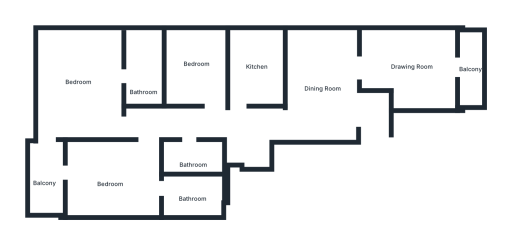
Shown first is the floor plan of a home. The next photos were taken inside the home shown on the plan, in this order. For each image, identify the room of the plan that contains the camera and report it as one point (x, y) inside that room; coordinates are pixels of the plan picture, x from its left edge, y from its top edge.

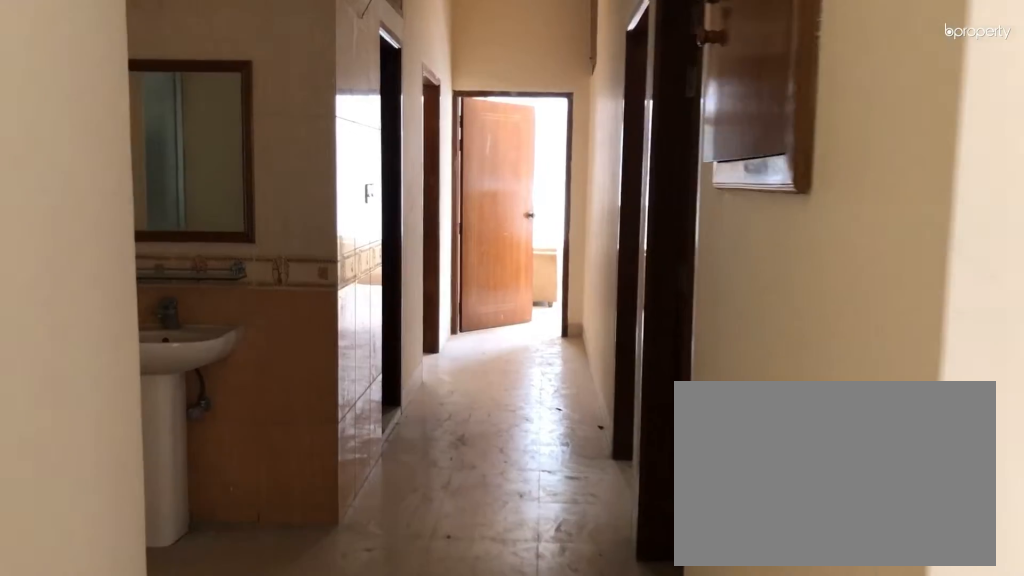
(325, 87)
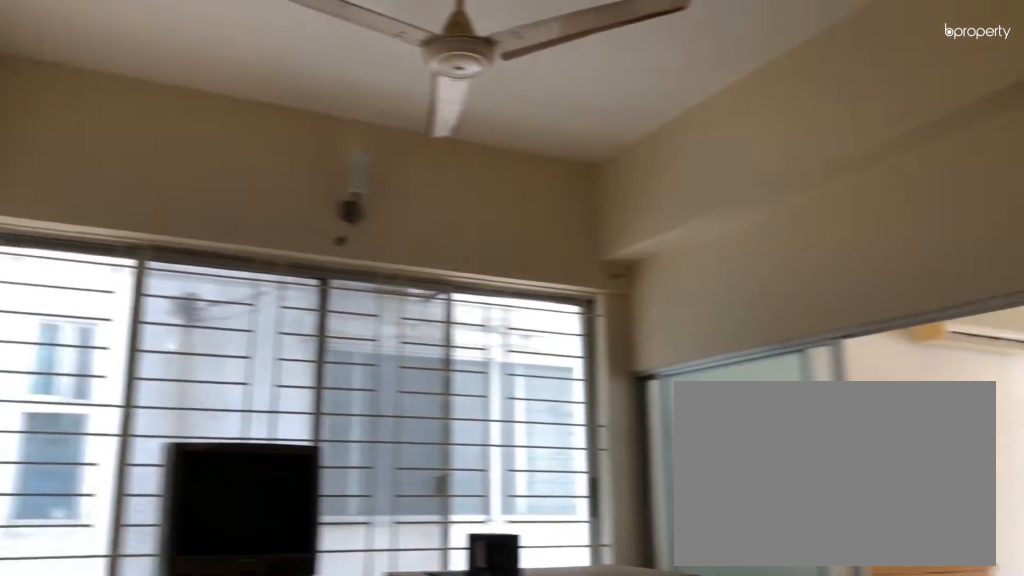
(325, 87)
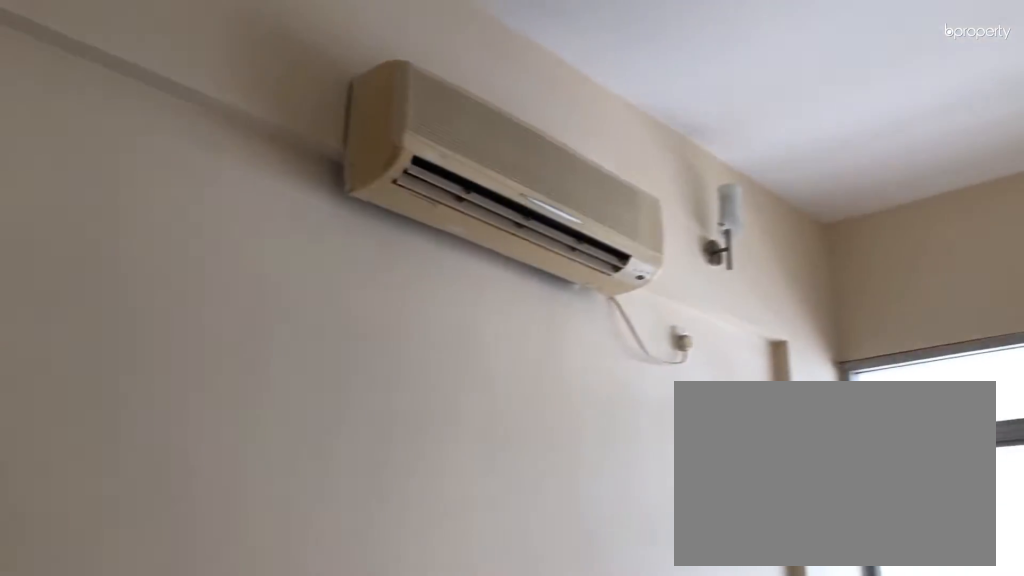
(415, 67)
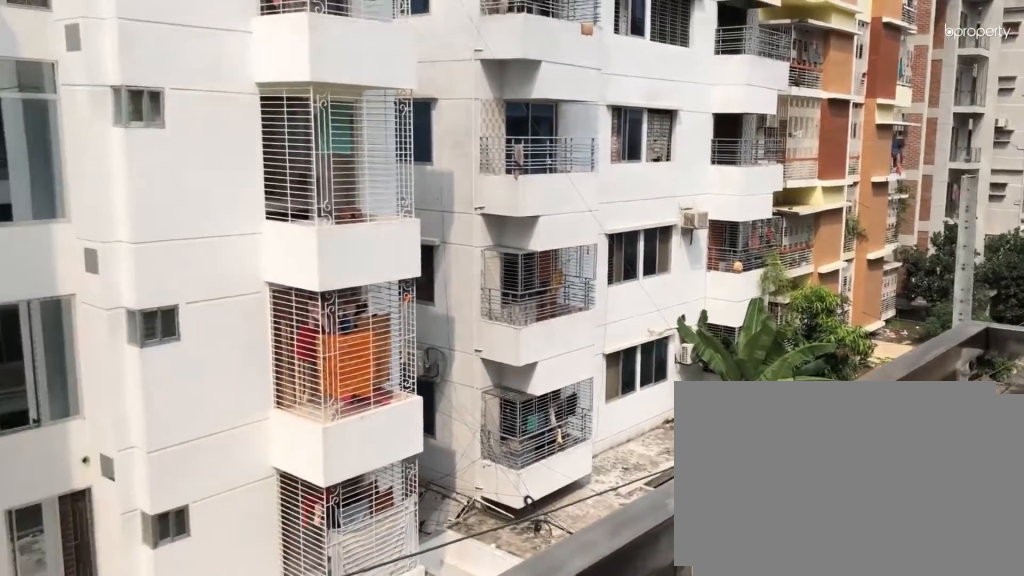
(472, 76)
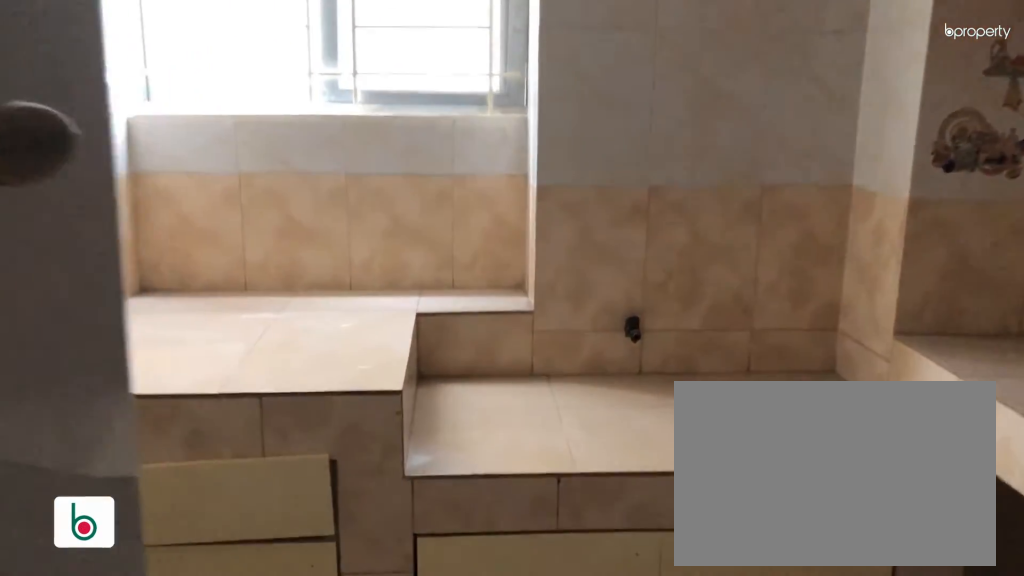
(260, 68)
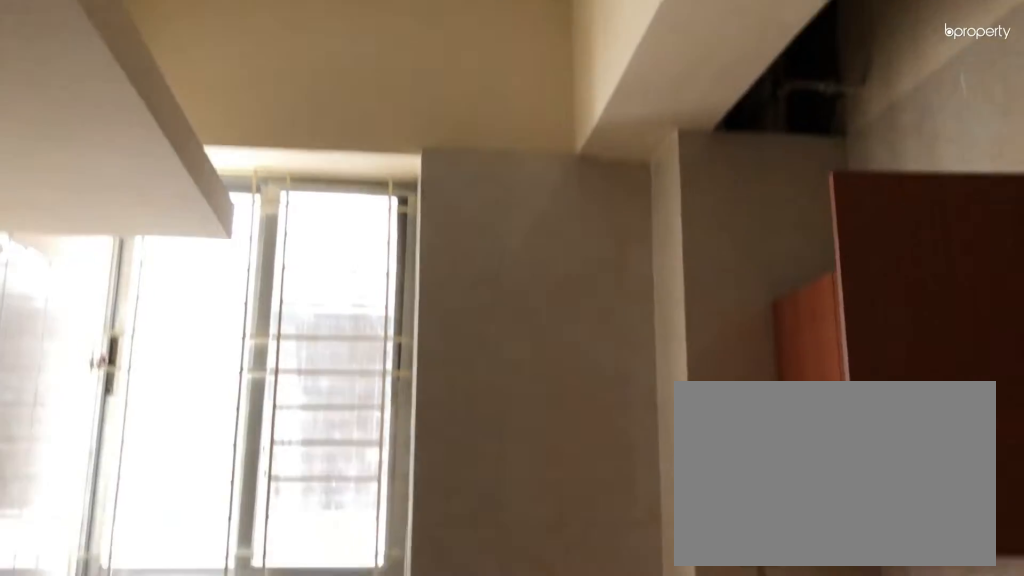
(260, 68)
